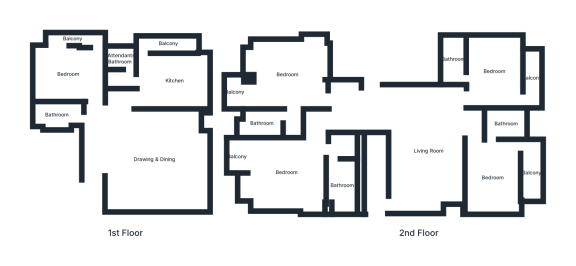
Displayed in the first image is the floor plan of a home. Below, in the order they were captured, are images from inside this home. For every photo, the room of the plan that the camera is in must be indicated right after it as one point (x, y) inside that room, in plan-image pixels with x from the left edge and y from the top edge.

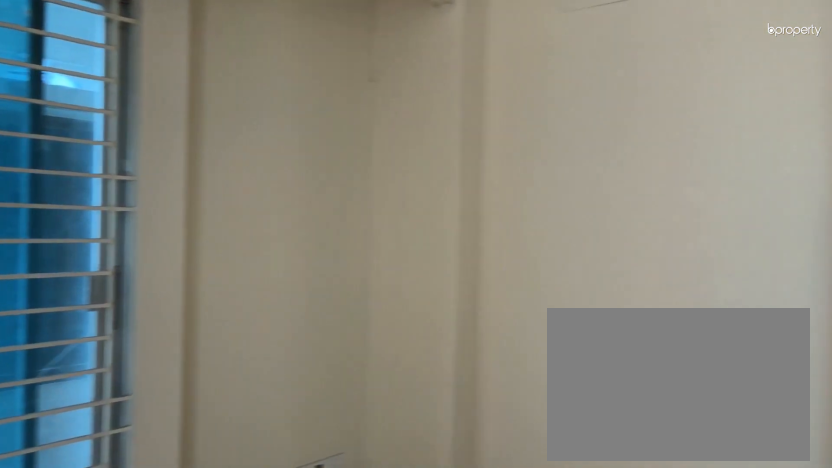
(287, 74)
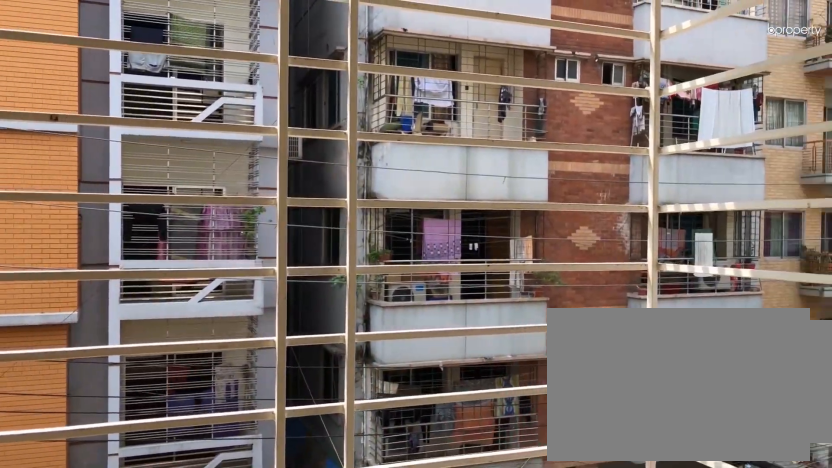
(232, 92)
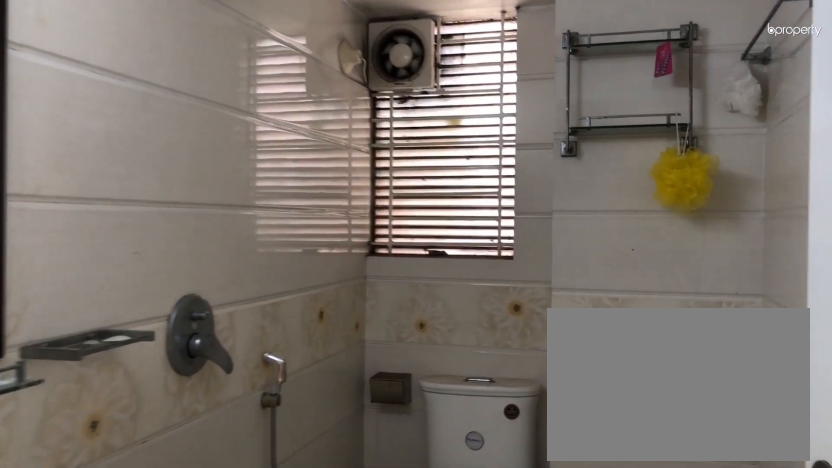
(286, 116)
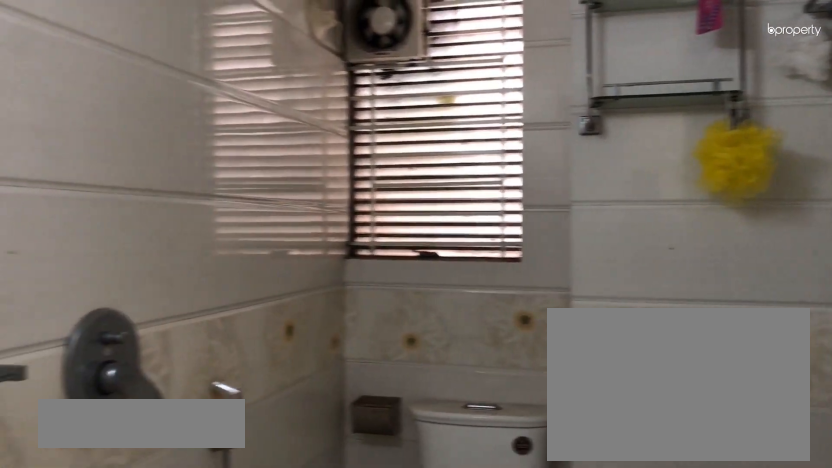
(261, 123)
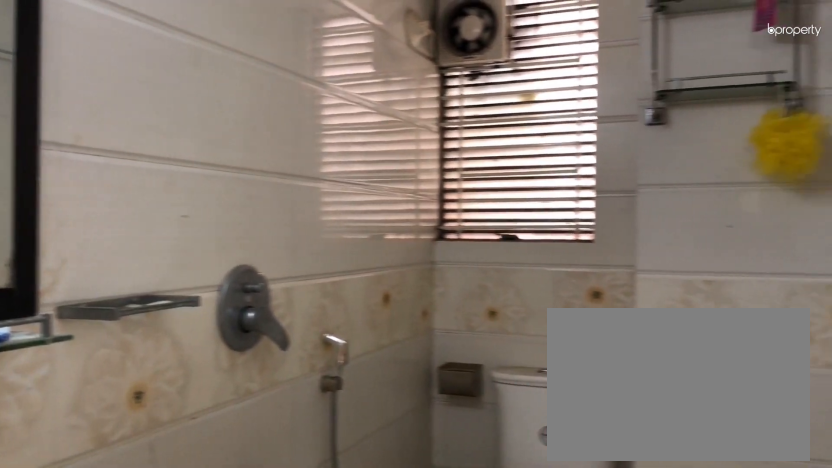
(261, 123)
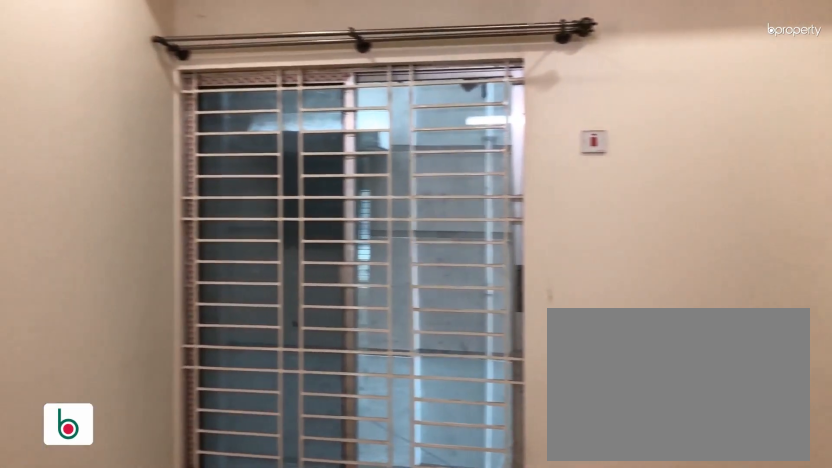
(494, 71)
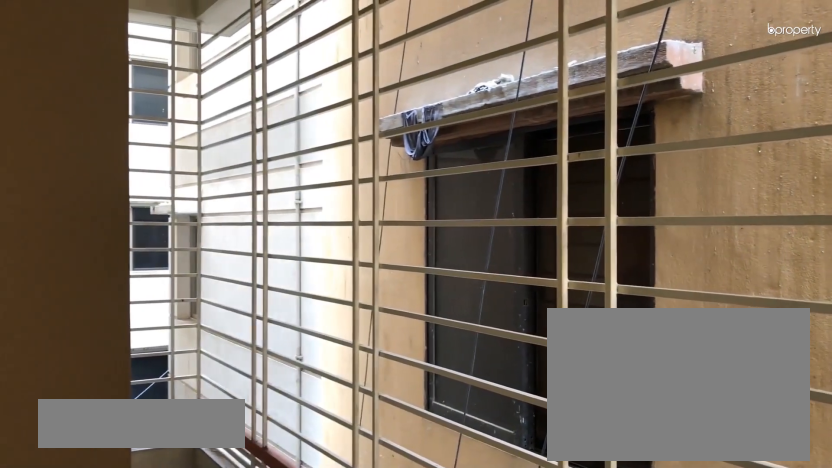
(532, 77)
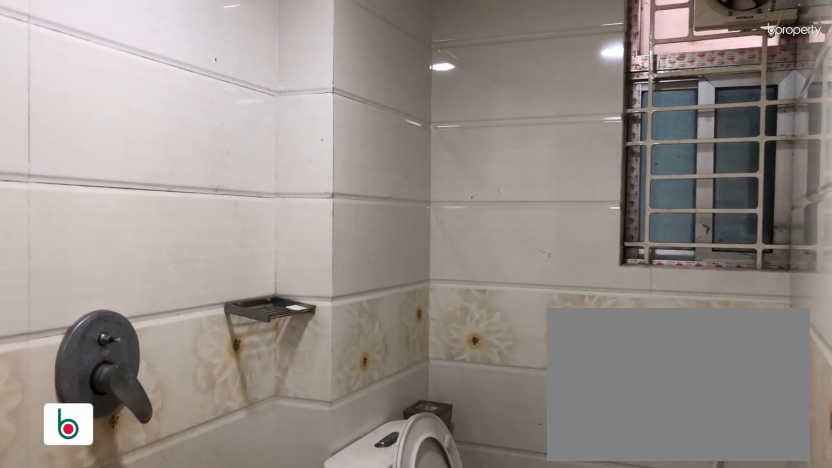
(453, 59)
